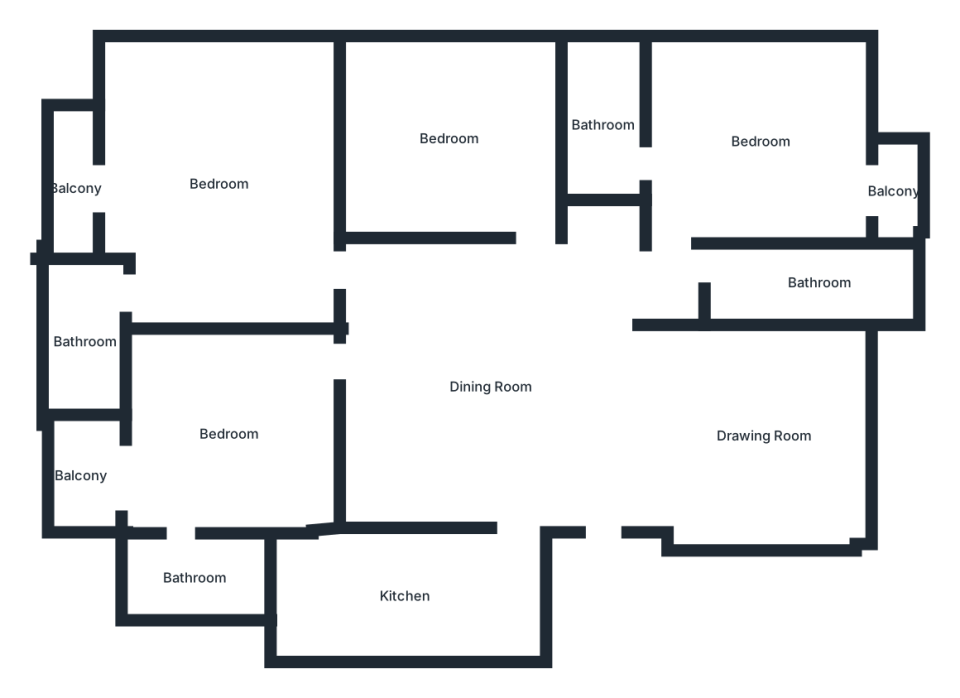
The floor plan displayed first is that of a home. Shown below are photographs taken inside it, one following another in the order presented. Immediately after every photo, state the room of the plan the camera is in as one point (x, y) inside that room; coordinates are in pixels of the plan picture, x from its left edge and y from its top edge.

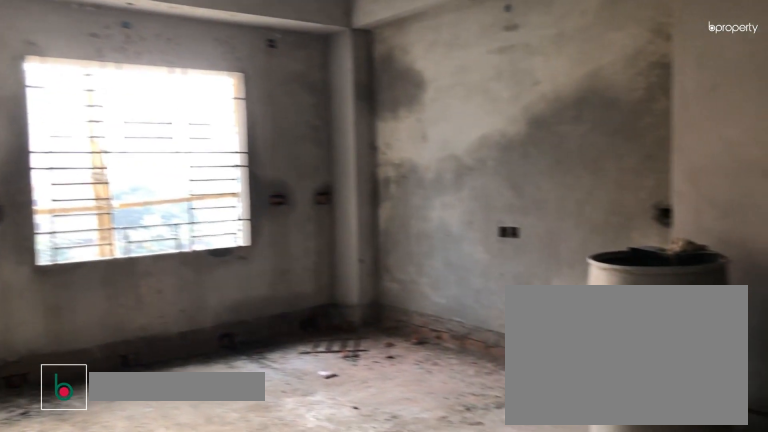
(761, 438)
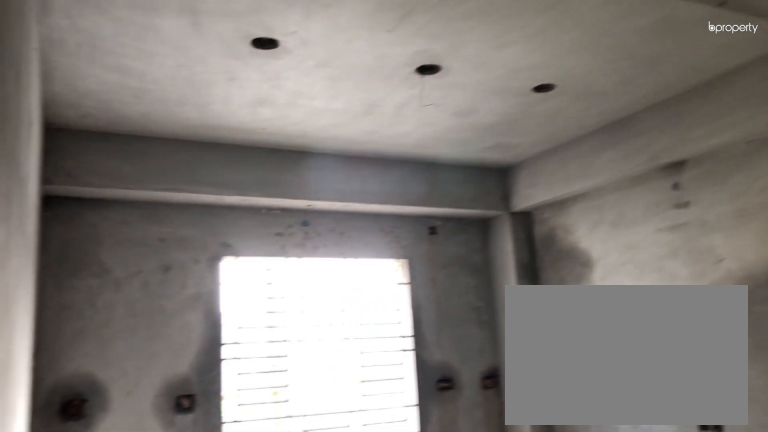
(761, 438)
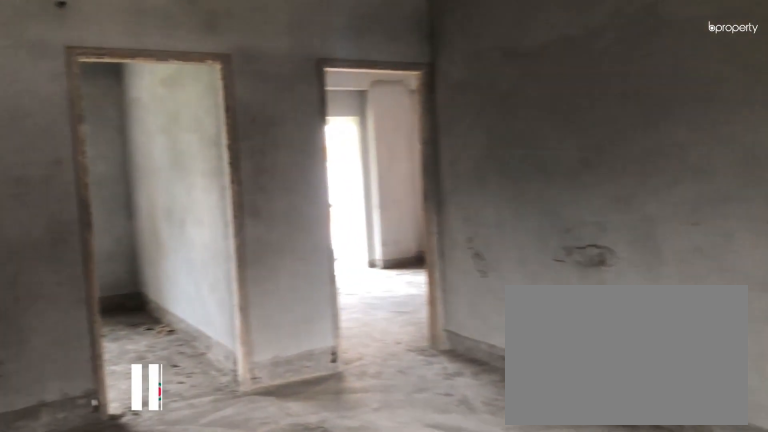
(493, 383)
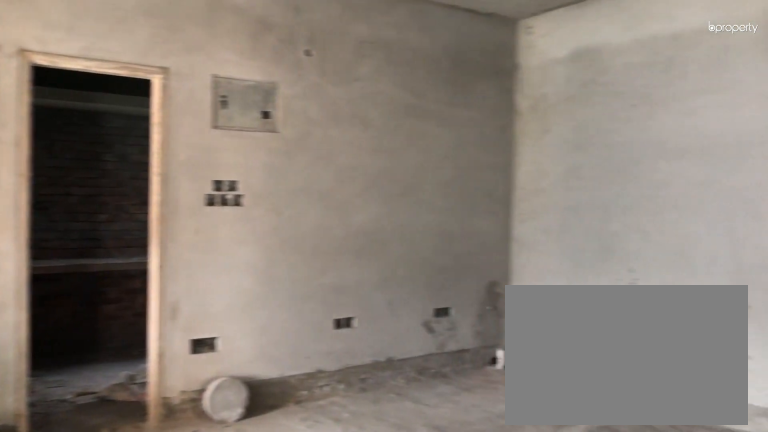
(493, 383)
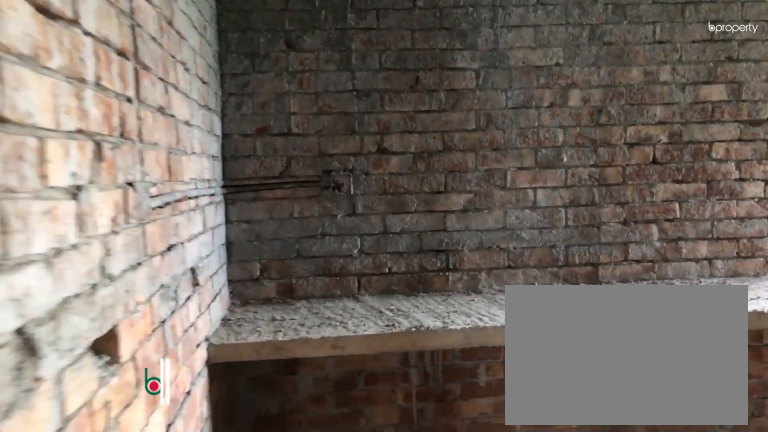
(408, 597)
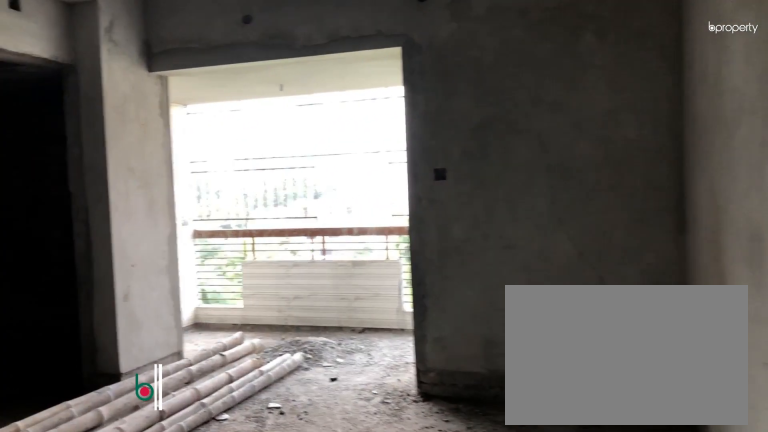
(229, 435)
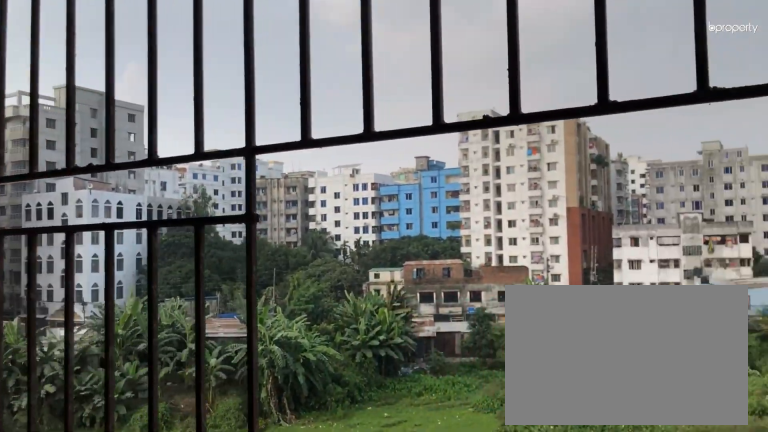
(75, 476)
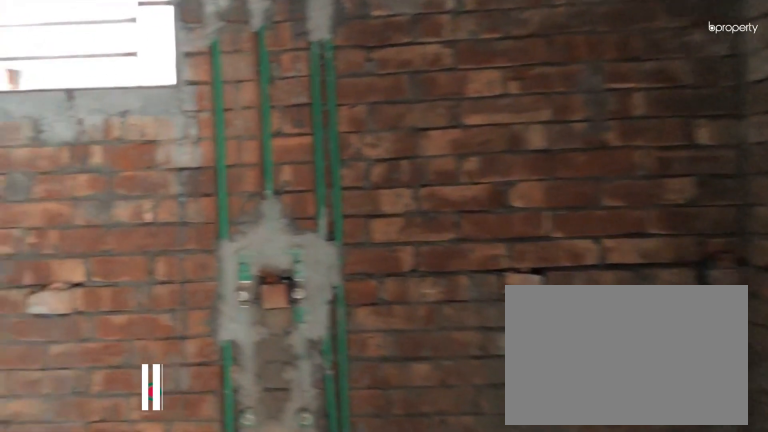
(194, 578)
